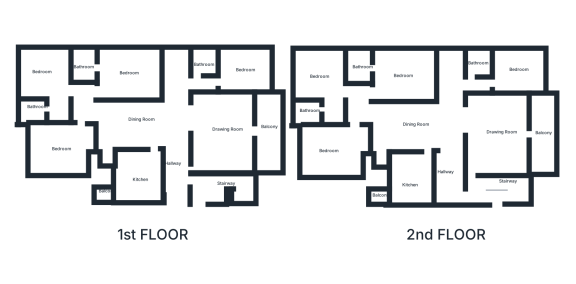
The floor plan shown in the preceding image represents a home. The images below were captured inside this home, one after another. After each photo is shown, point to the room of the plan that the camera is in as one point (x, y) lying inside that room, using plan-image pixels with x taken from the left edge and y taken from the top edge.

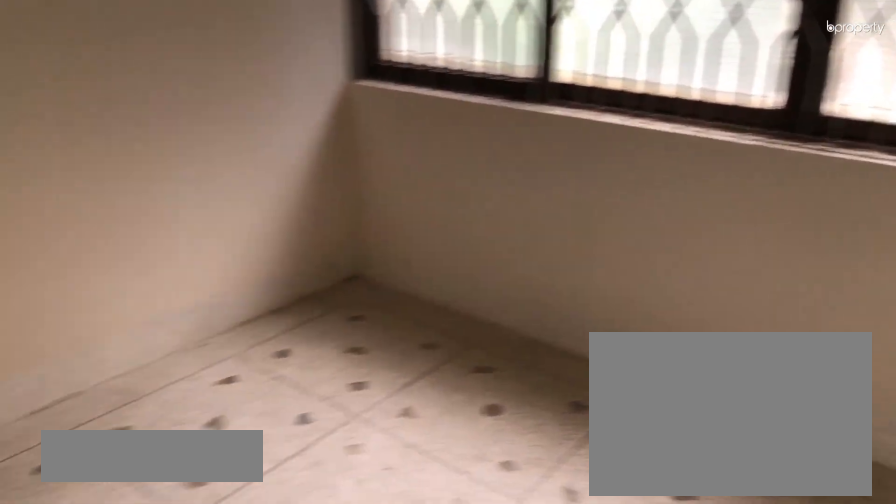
(520, 72)
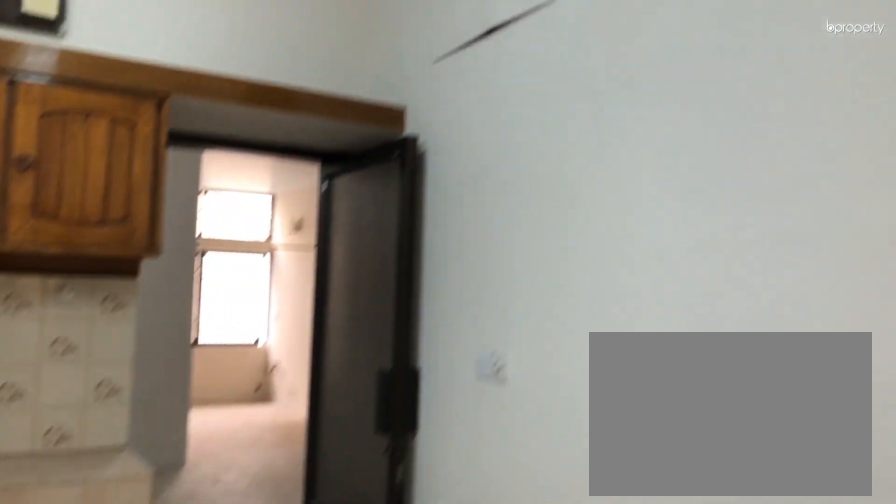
(415, 173)
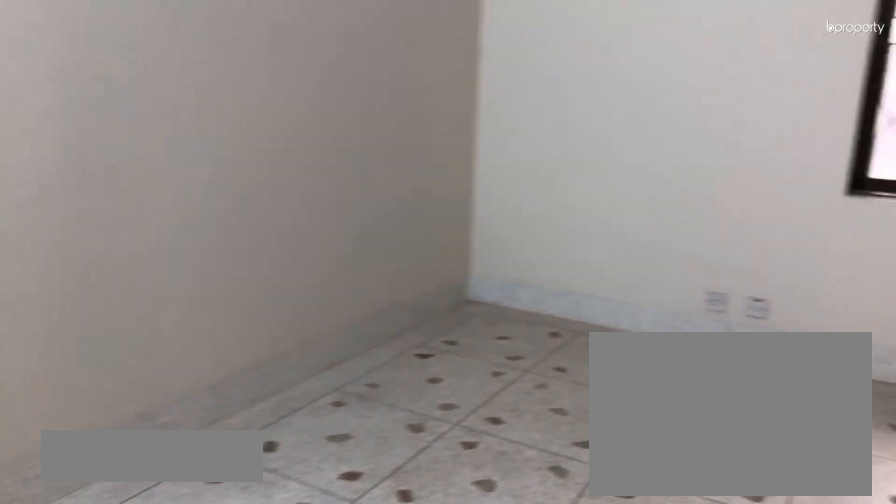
(340, 145)
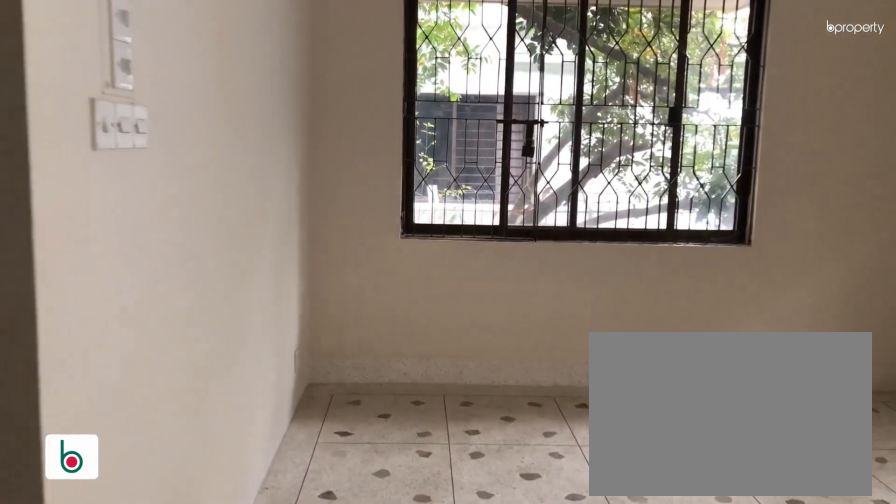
(322, 77)
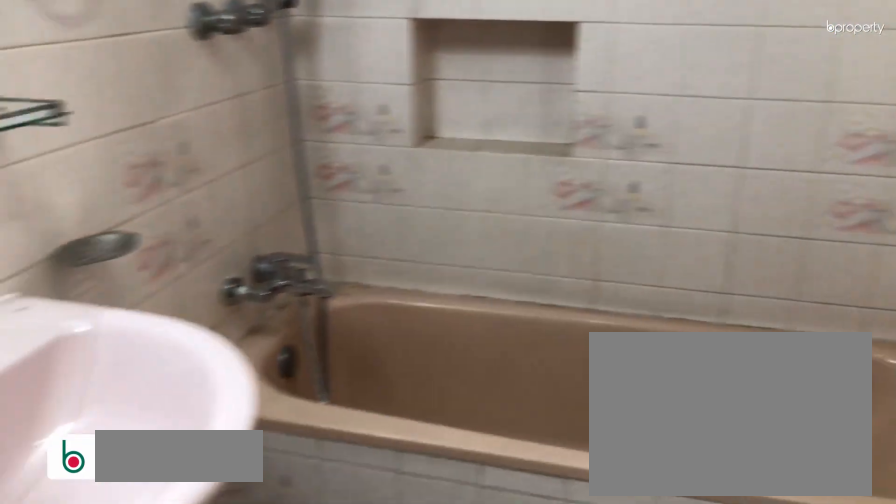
(310, 109)
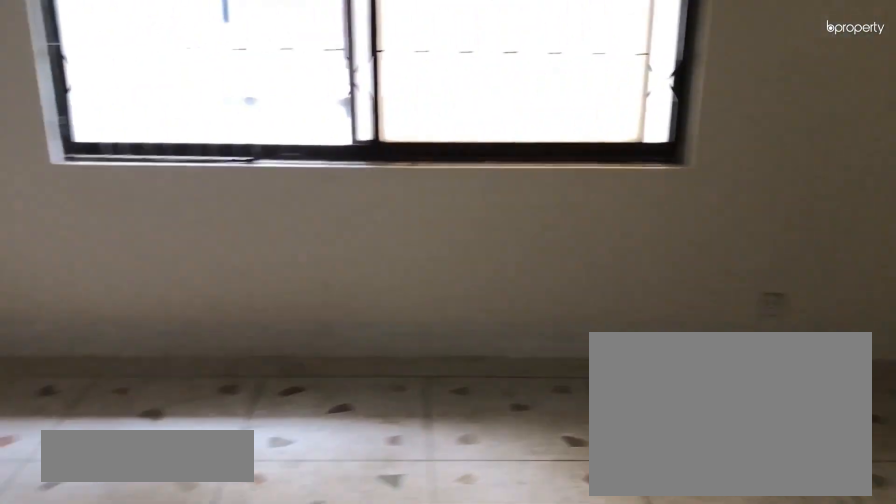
(395, 73)
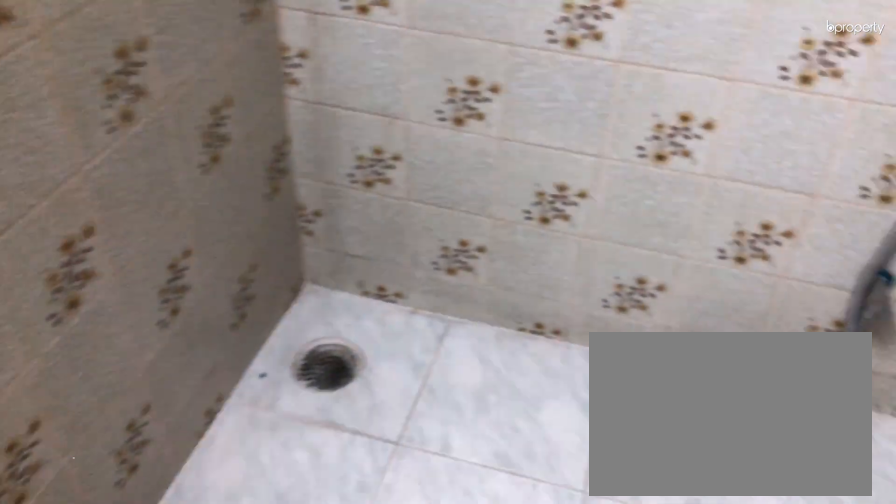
(358, 66)
